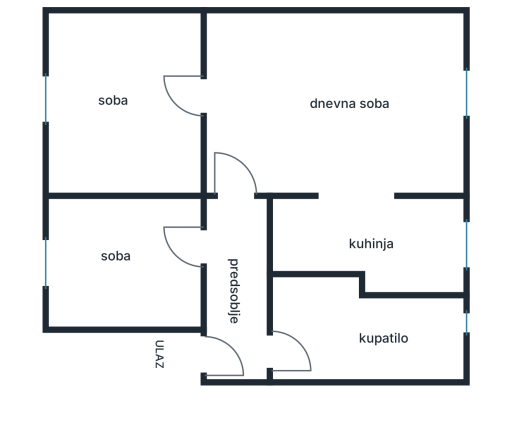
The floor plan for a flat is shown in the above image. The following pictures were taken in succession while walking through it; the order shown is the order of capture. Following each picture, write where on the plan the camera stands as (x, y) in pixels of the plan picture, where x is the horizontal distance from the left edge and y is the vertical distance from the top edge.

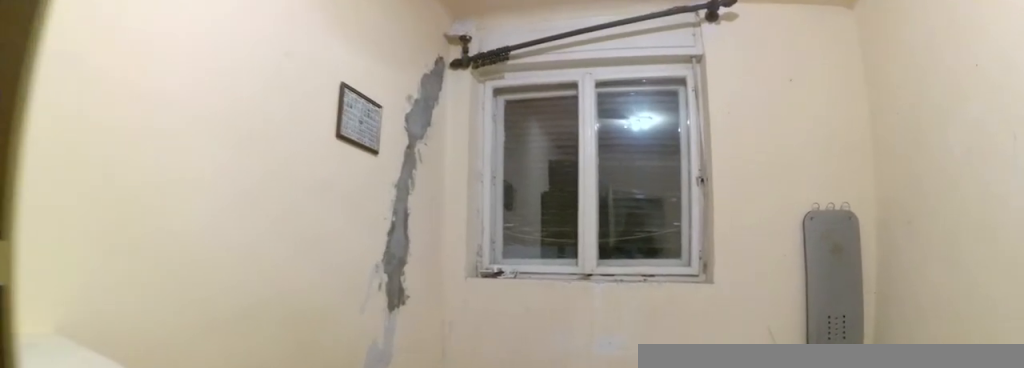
(165, 109)
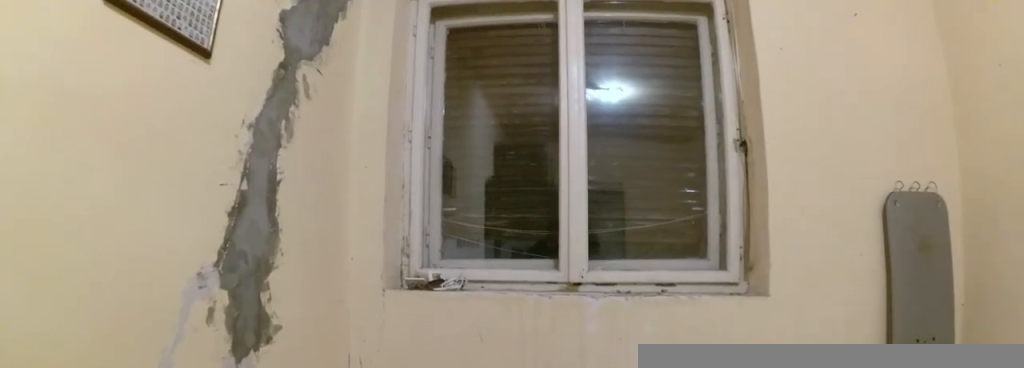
(129, 108)
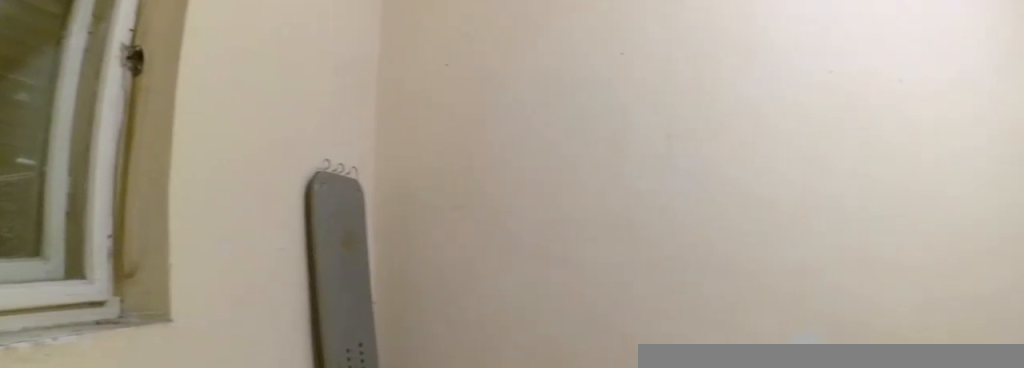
(69, 120)
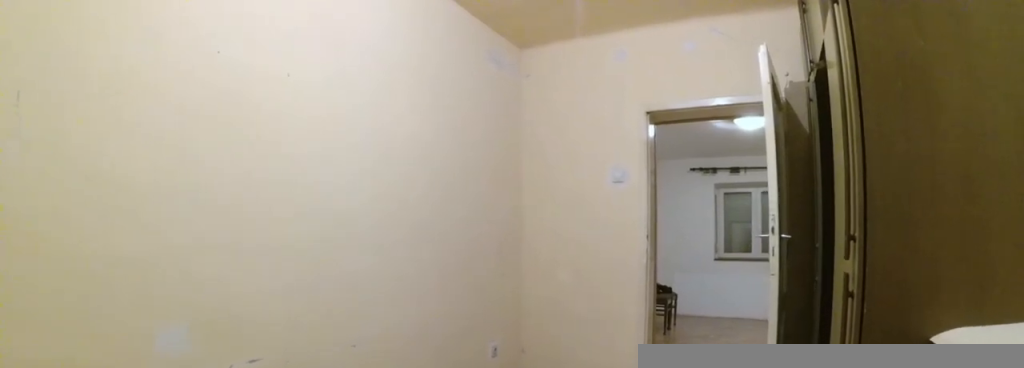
(51, 108)
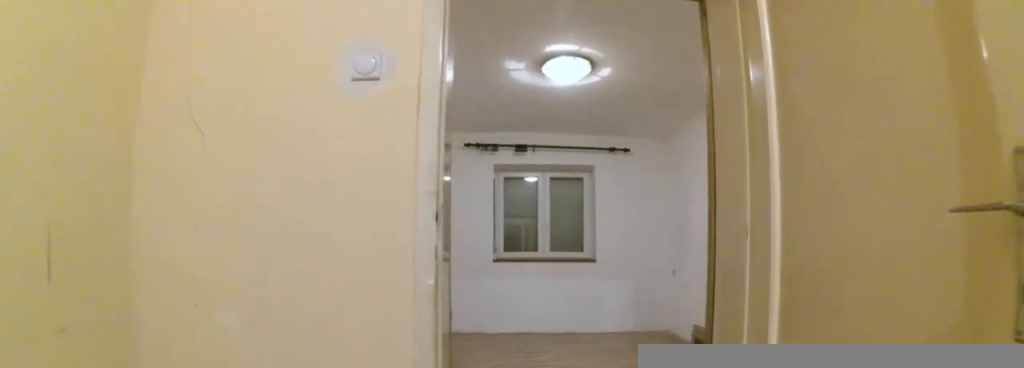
(137, 107)
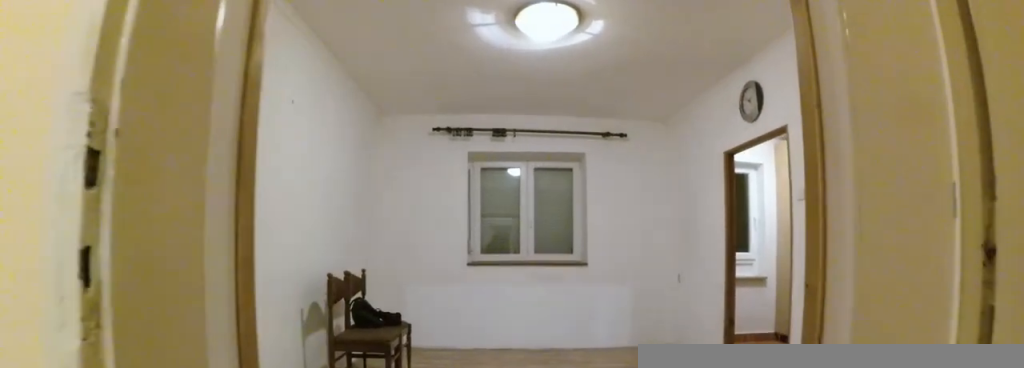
(167, 107)
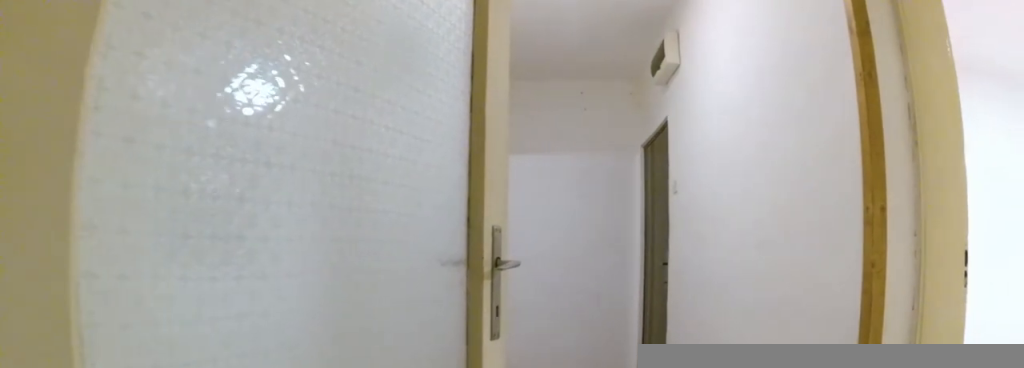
(229, 180)
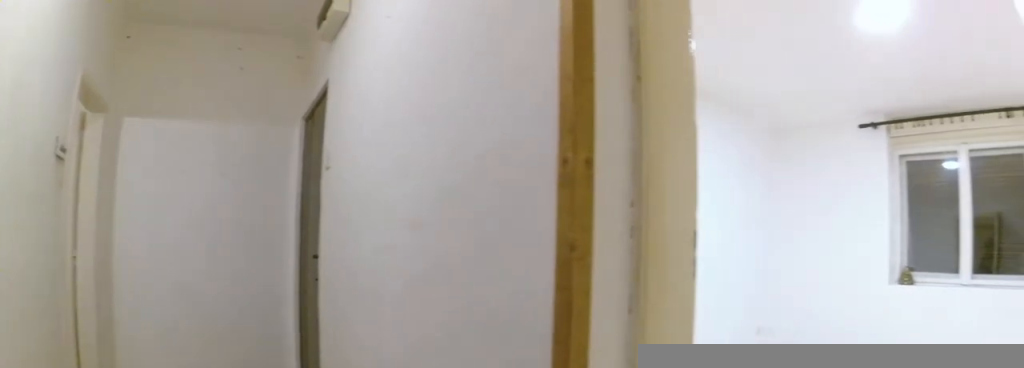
(246, 219)
